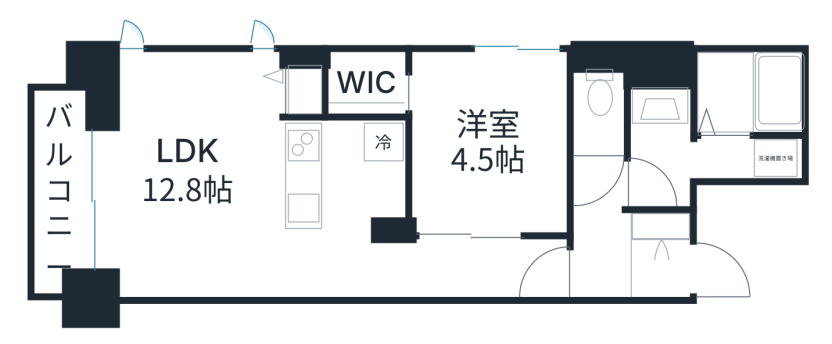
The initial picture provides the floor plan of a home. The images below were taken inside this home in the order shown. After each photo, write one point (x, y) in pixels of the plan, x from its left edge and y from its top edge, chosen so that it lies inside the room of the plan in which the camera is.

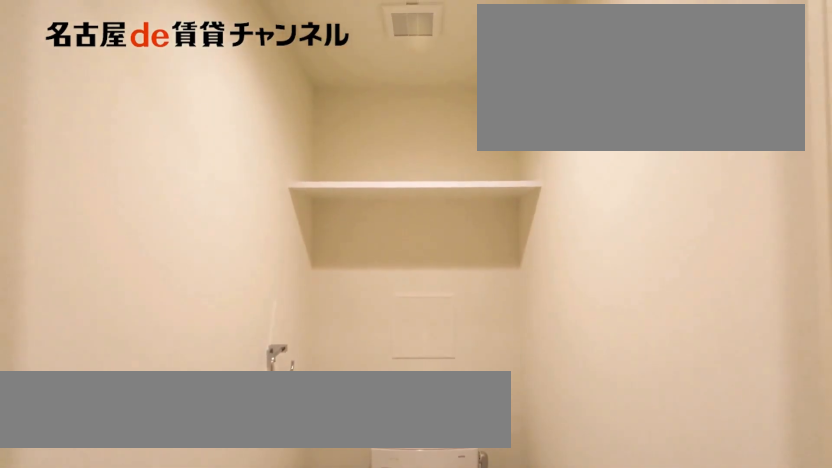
(600, 102)
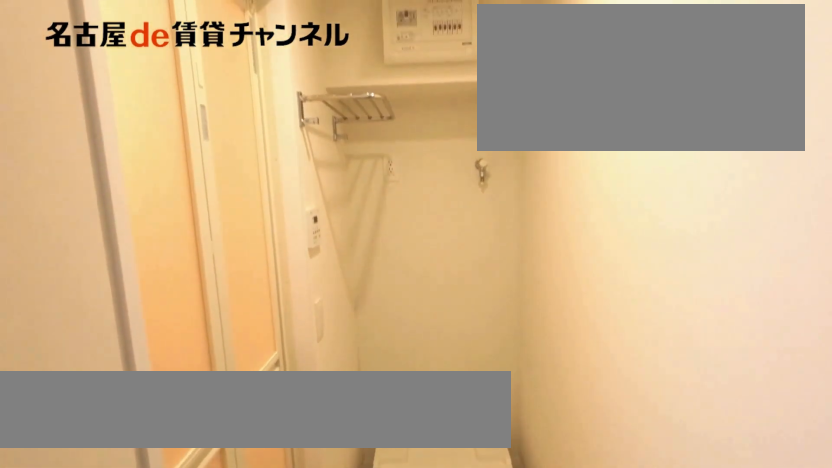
(709, 160)
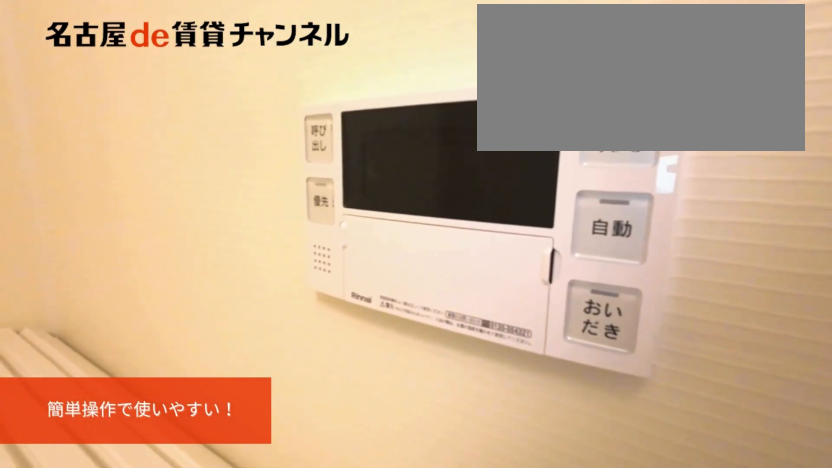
(708, 122)
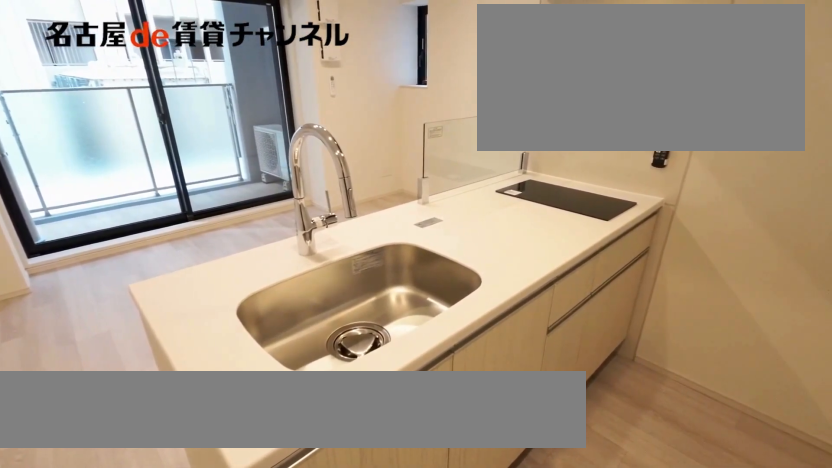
(347, 178)
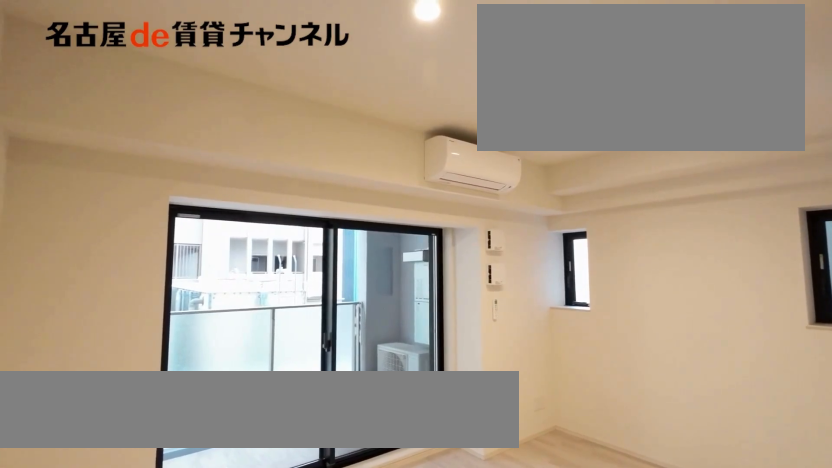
(187, 174)
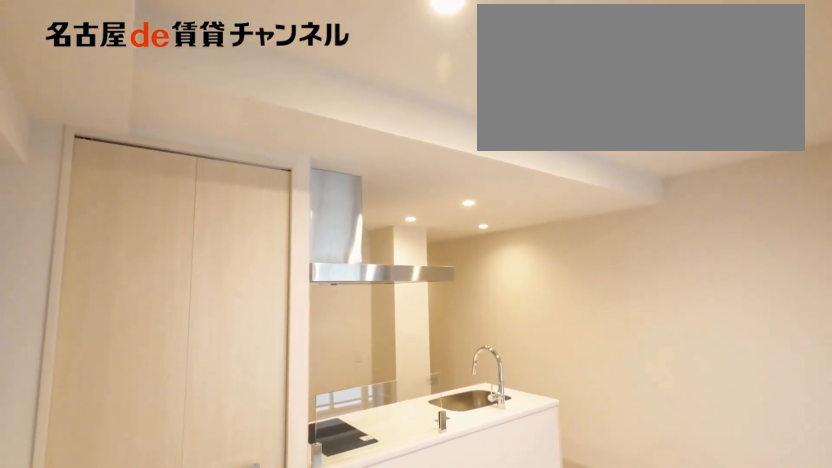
(187, 174)
